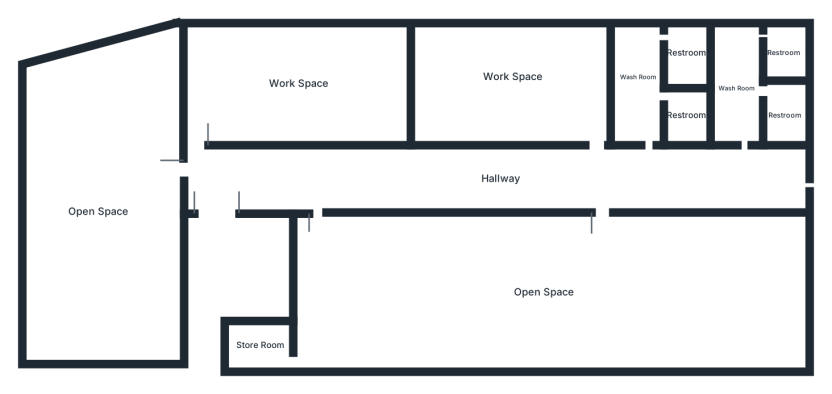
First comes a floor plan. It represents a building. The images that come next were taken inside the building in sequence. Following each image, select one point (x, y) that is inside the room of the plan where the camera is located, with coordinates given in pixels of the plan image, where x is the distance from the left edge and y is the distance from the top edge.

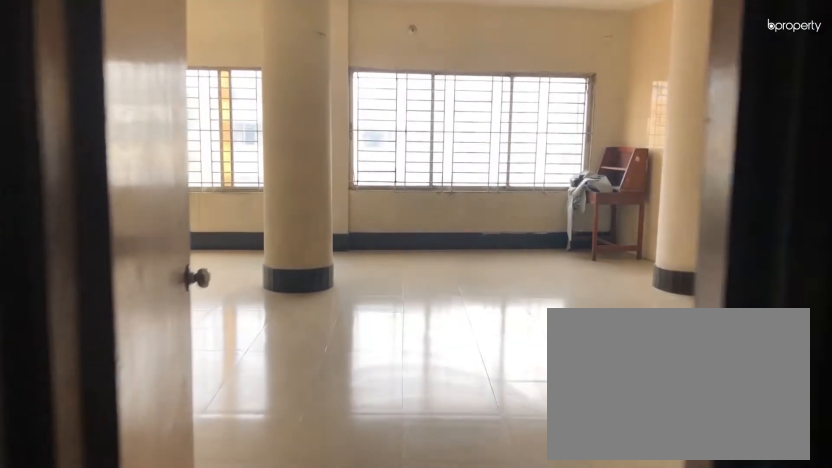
(221, 181)
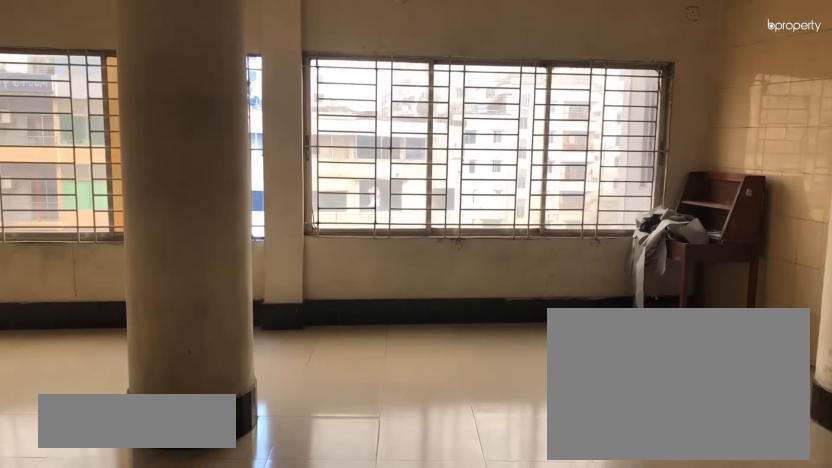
(95, 212)
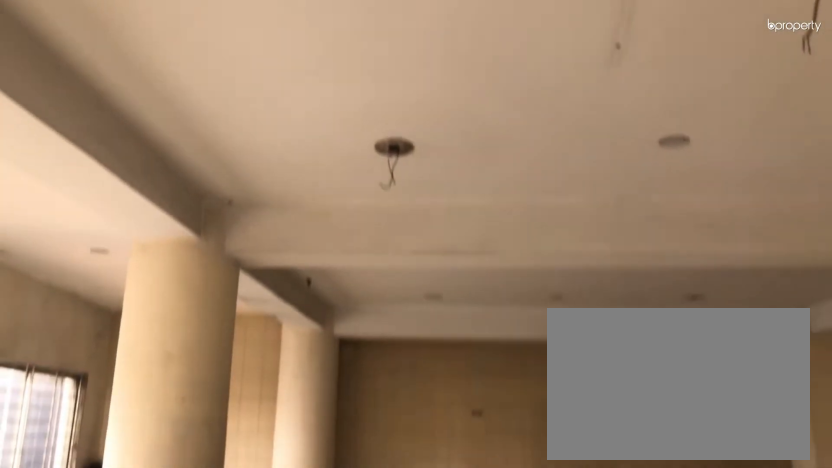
(95, 212)
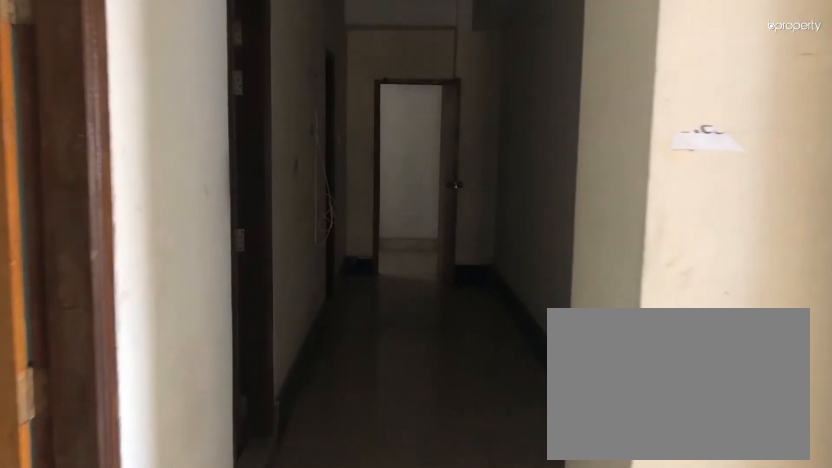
(503, 182)
